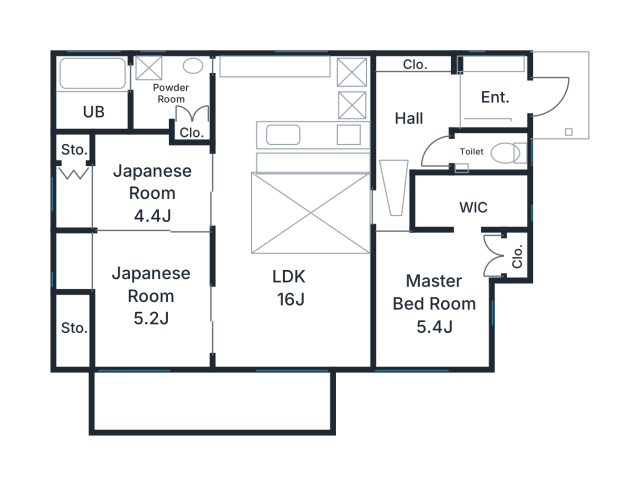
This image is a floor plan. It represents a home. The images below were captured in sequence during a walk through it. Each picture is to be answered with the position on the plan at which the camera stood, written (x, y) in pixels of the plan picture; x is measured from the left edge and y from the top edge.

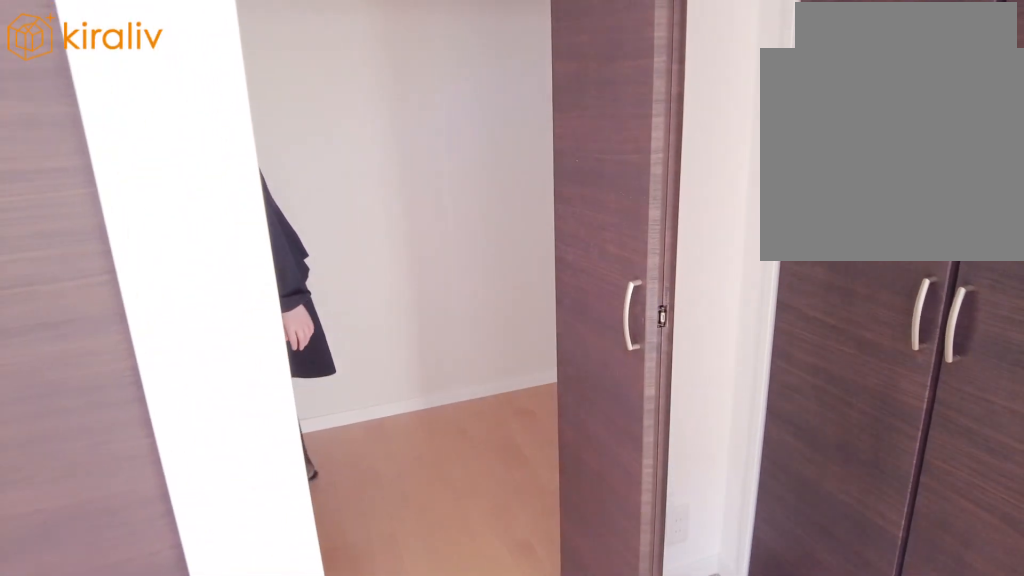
(456, 274)
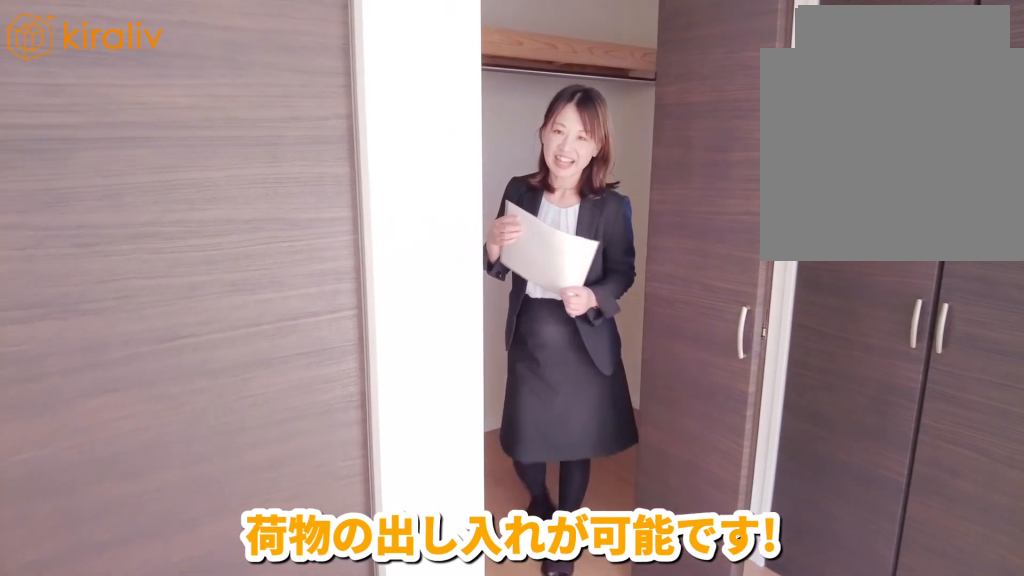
(446, 274)
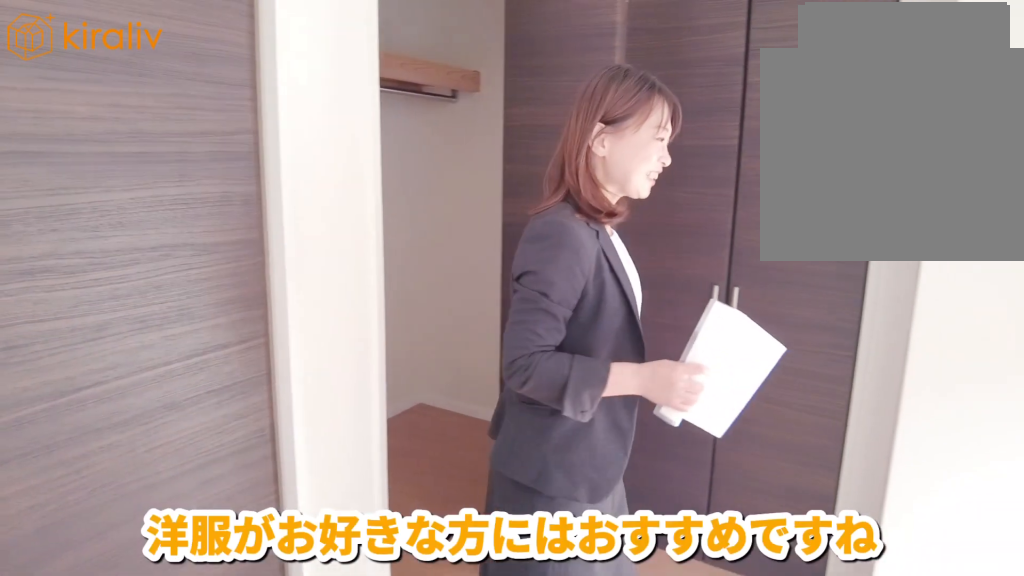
(443, 276)
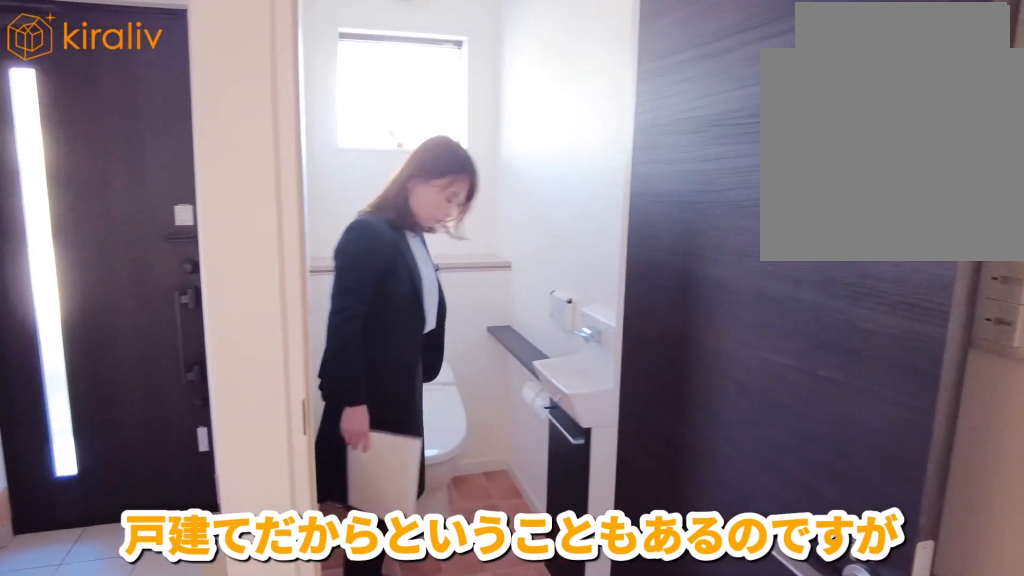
(468, 159)
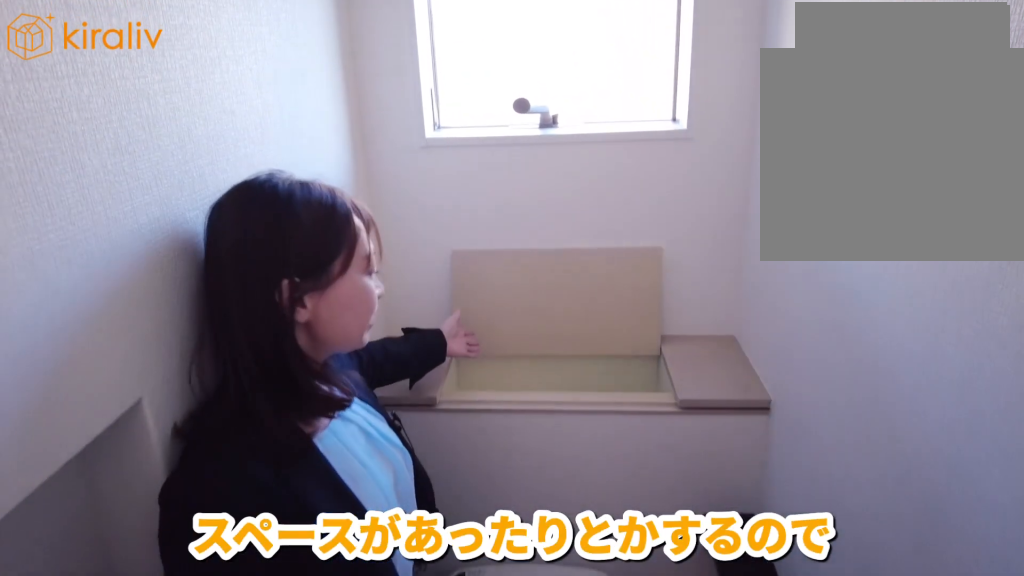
(450, 162)
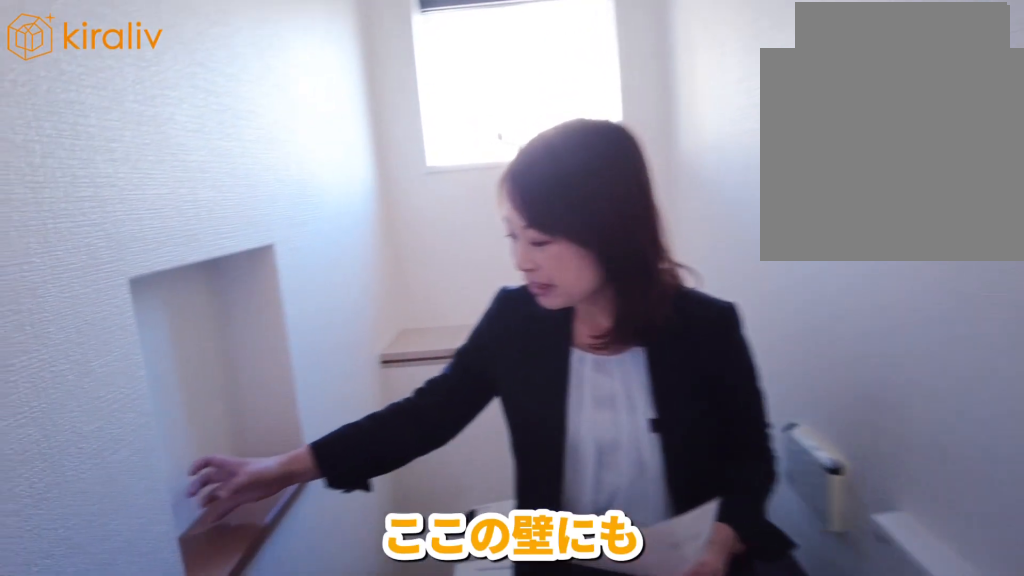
(438, 162)
